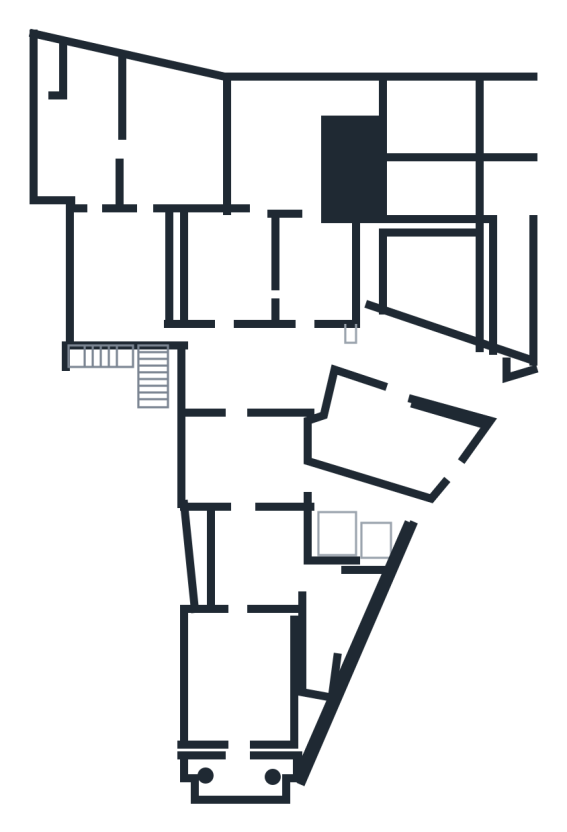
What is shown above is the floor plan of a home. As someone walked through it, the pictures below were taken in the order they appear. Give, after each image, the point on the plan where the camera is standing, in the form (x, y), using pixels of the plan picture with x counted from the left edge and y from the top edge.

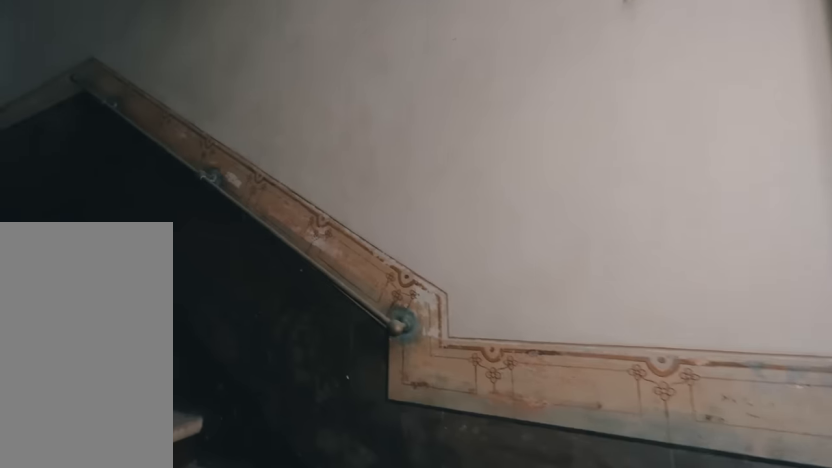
(357, 524)
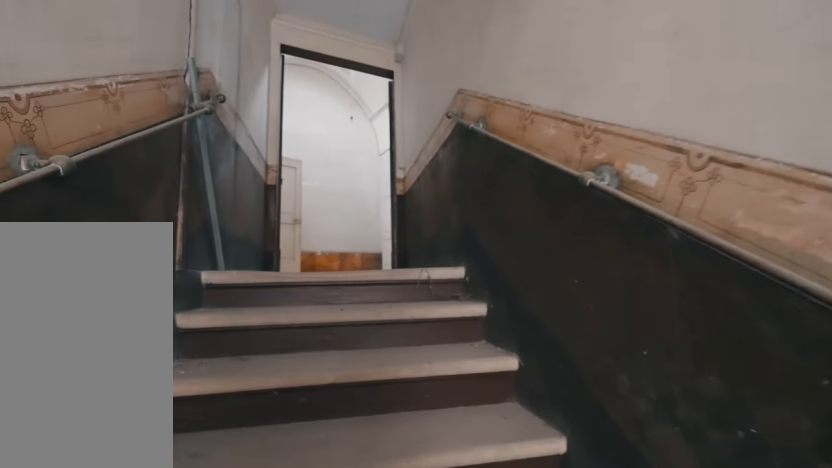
(358, 524)
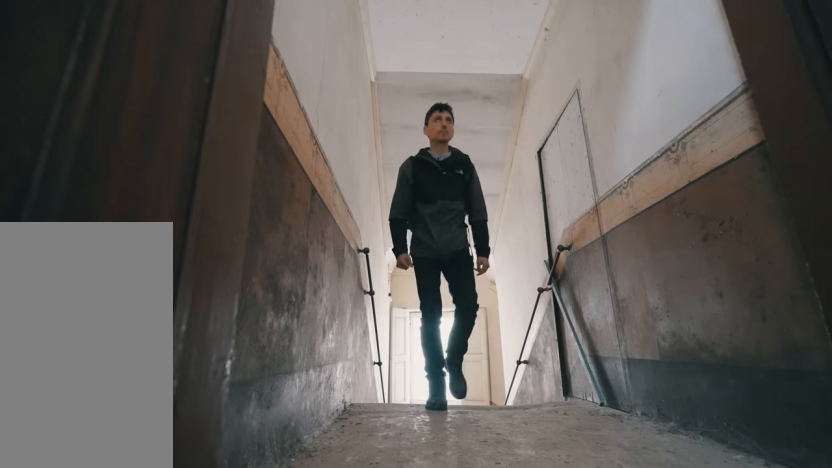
(358, 524)
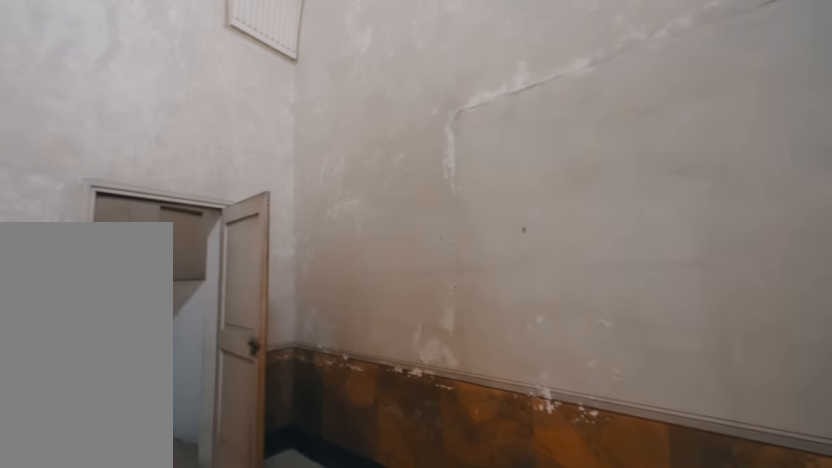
(239, 462)
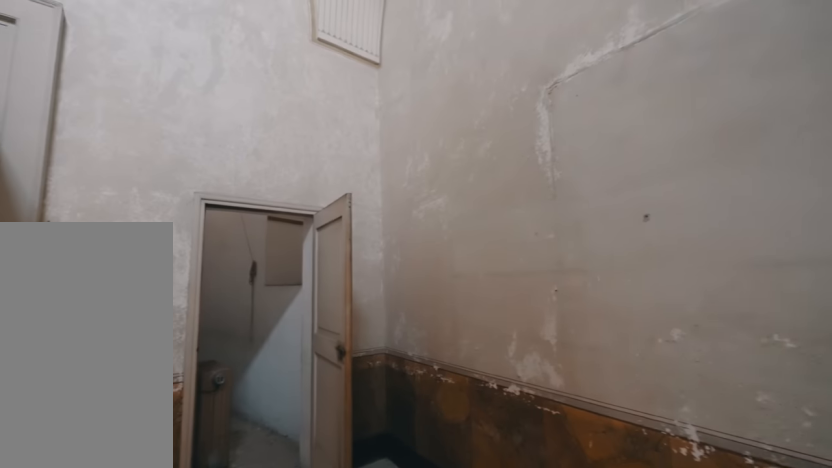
(239, 462)
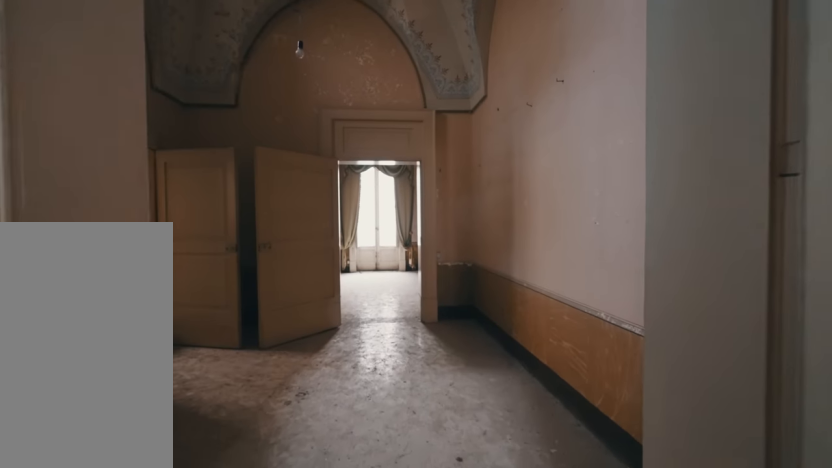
(239, 472)
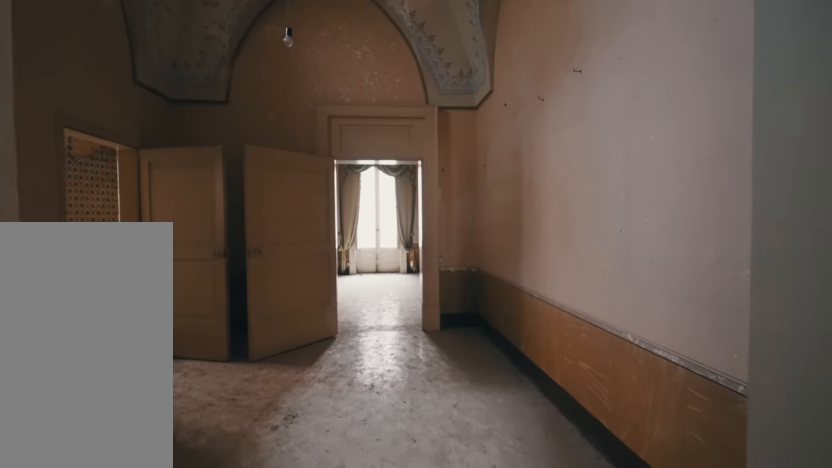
(242, 500)
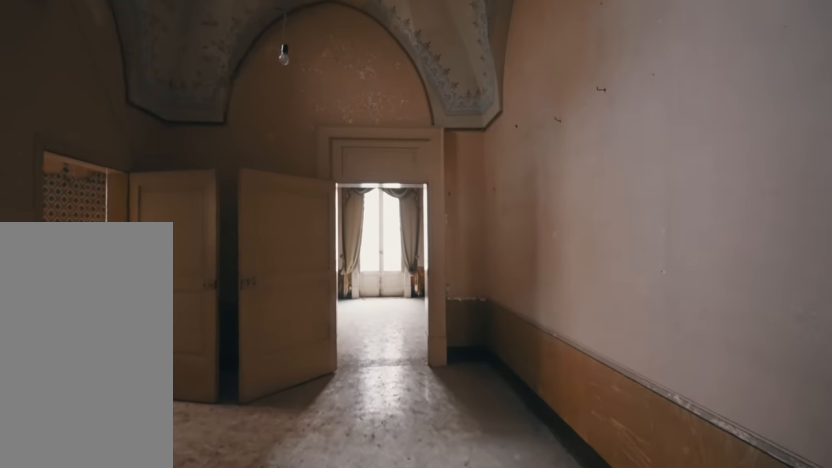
(245, 535)
